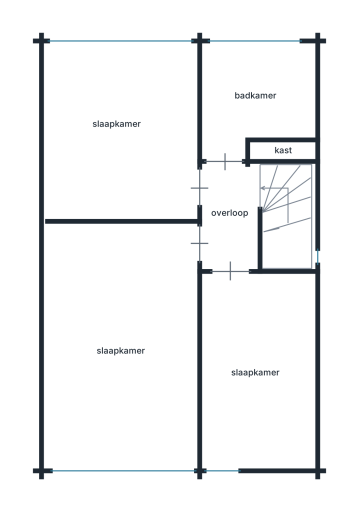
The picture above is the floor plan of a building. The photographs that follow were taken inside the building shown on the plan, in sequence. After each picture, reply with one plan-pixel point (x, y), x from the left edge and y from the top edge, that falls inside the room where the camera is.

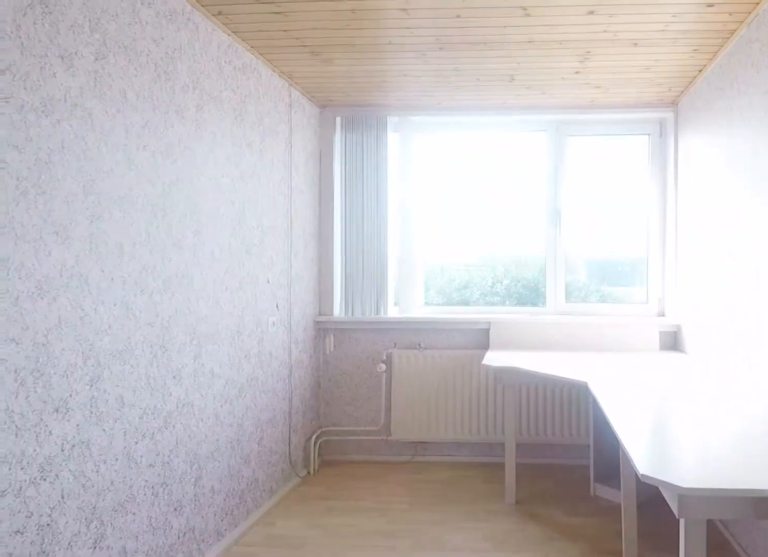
(256, 374)
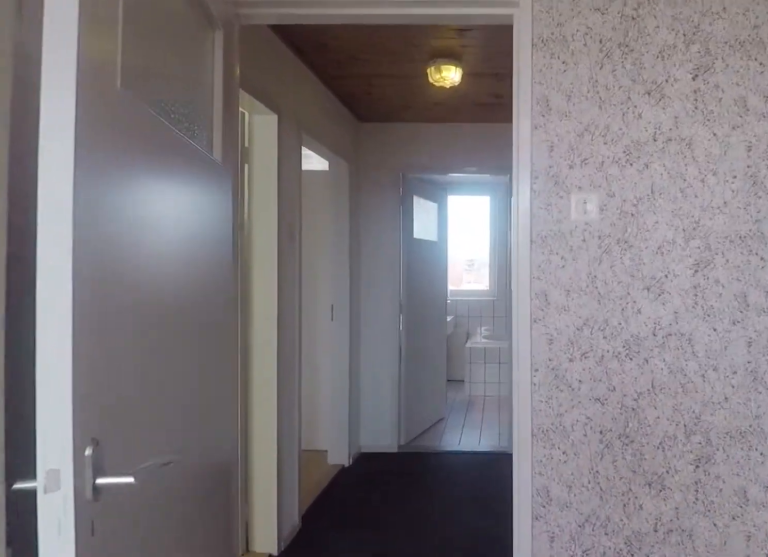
(257, 371)
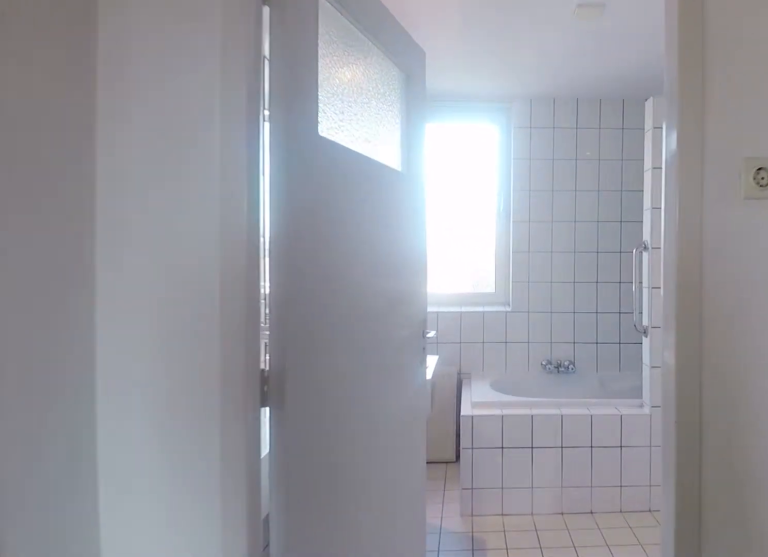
(230, 216)
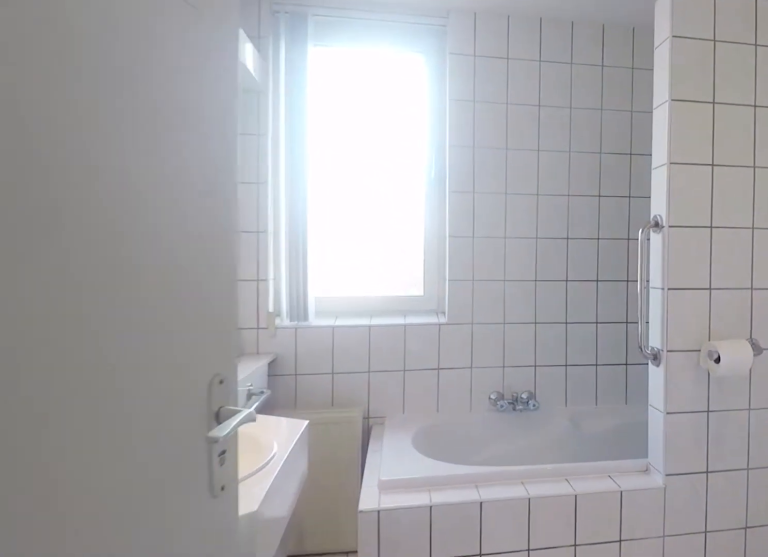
(253, 97)
